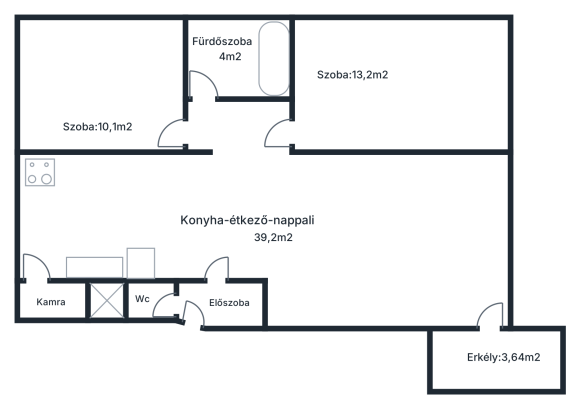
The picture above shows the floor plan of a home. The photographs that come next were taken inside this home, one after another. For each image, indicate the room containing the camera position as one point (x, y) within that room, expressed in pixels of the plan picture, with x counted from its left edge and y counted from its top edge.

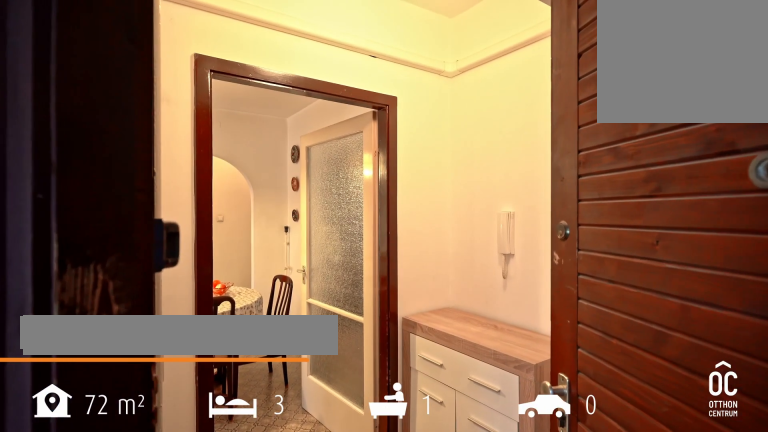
(223, 302)
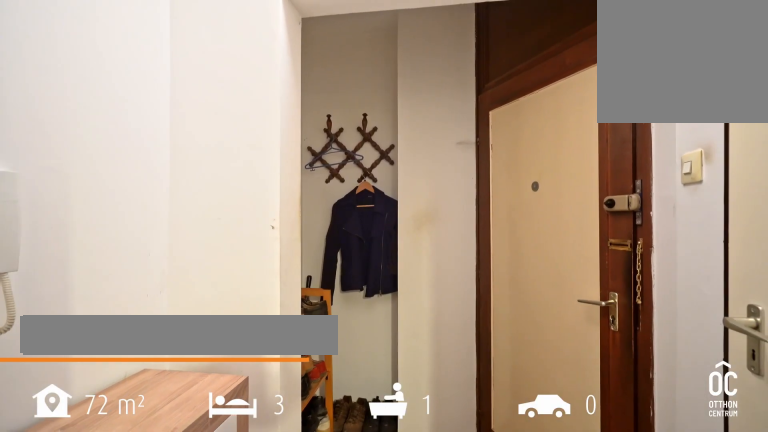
(223, 302)
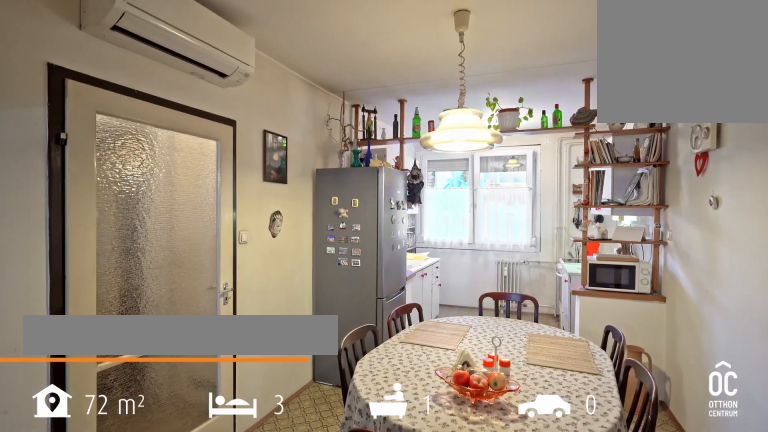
(130, 206)
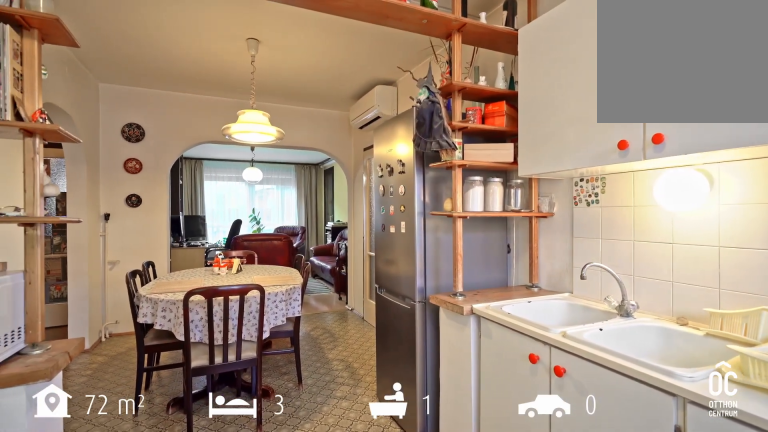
(130, 206)
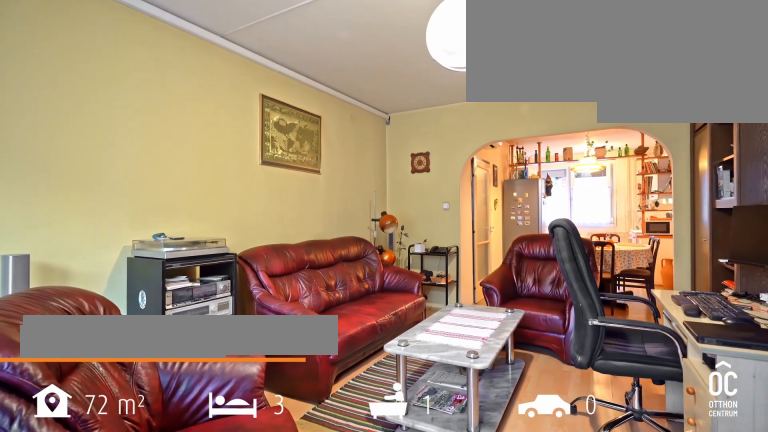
(380, 206)
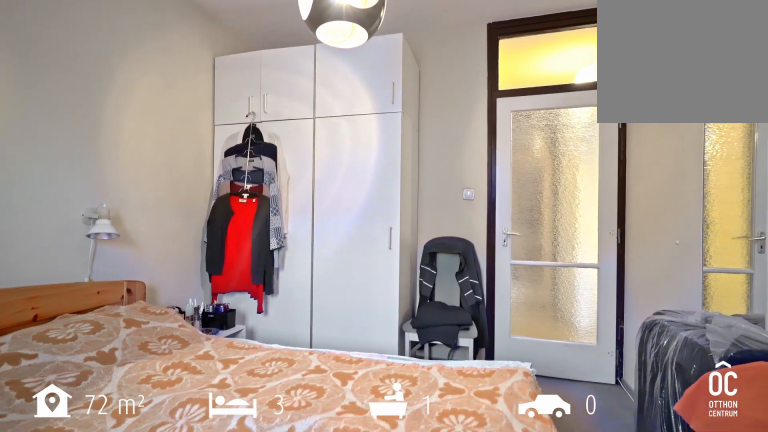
(110, 73)
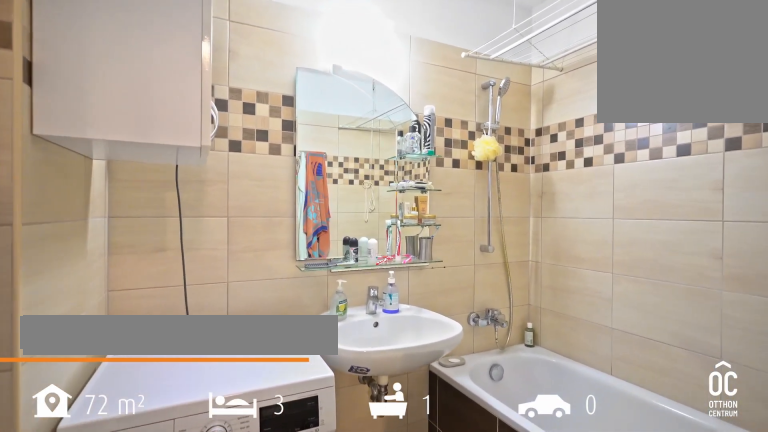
(238, 66)
